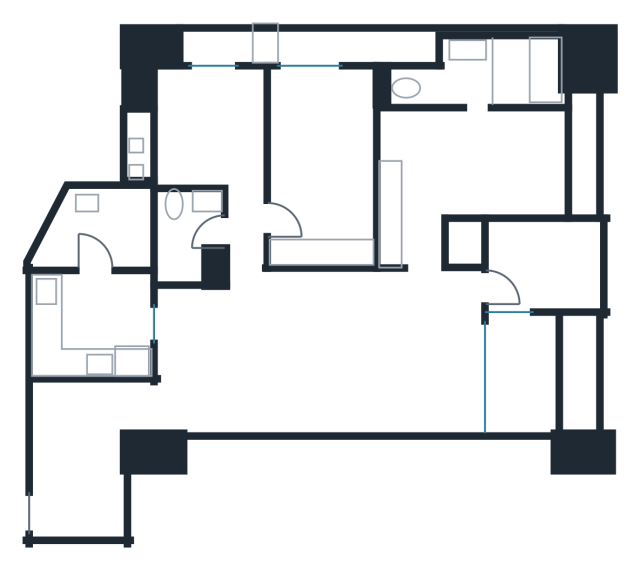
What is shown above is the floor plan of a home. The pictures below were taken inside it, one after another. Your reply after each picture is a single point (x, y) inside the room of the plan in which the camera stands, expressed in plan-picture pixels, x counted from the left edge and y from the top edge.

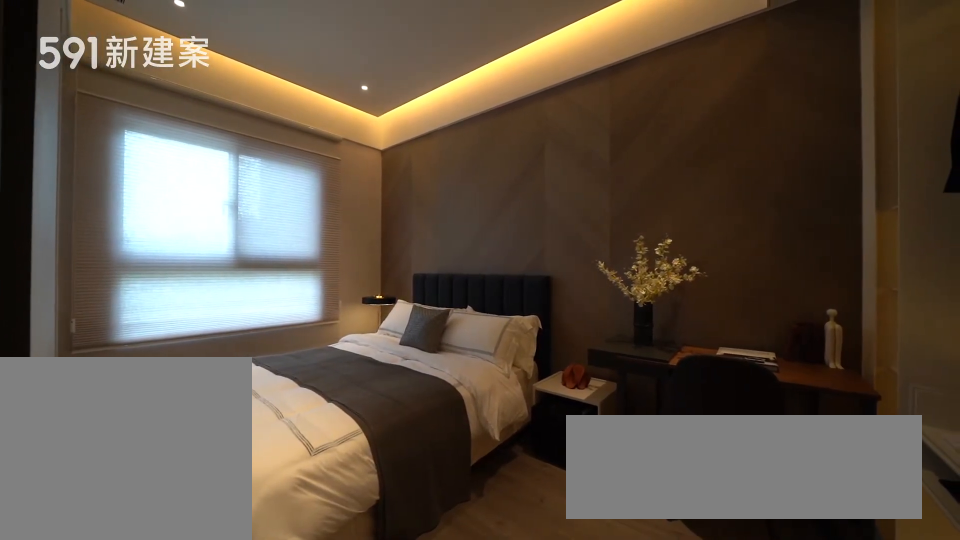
(324, 159)
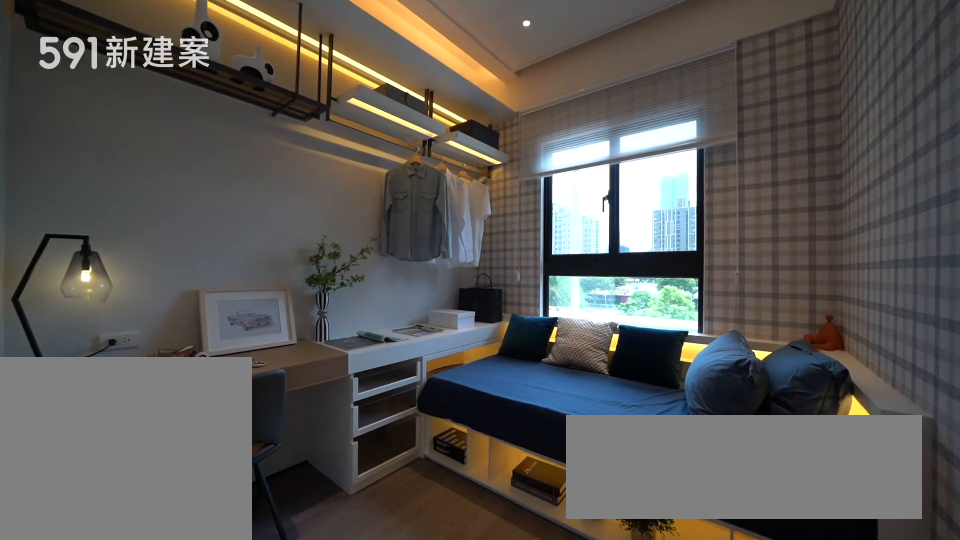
(213, 127)
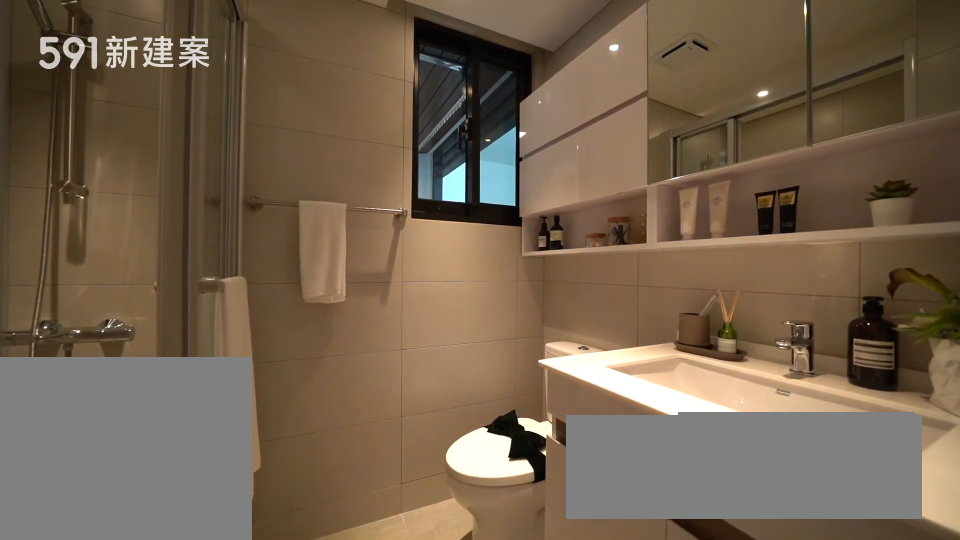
(188, 235)
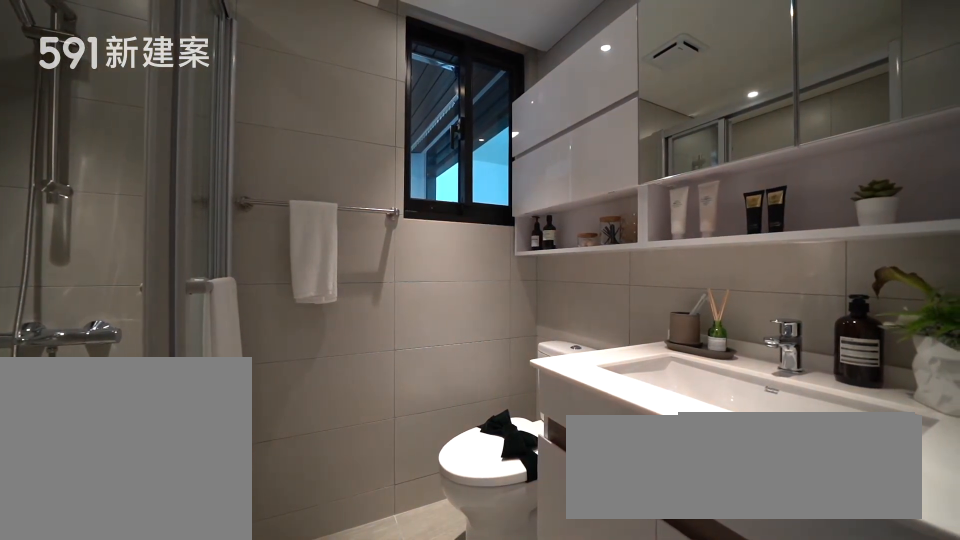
(188, 235)
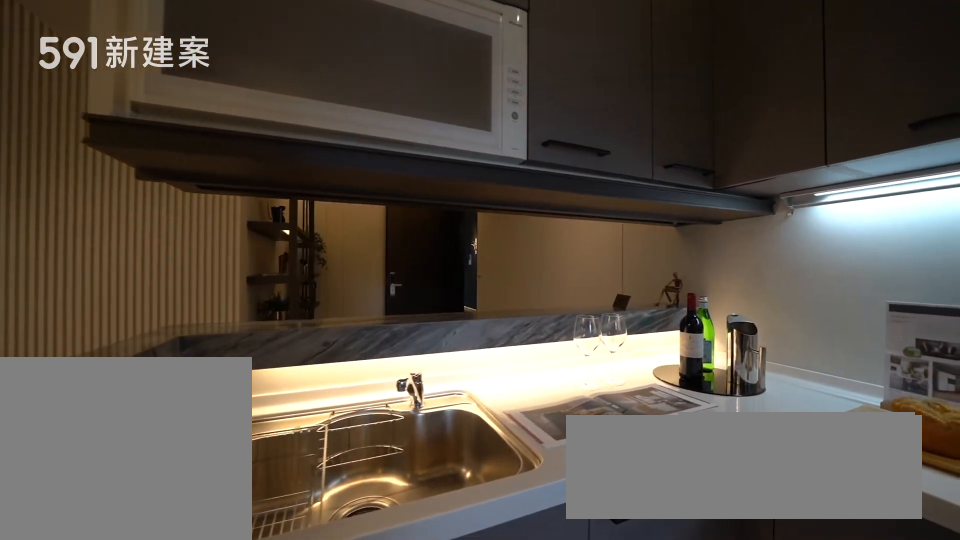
(93, 325)
